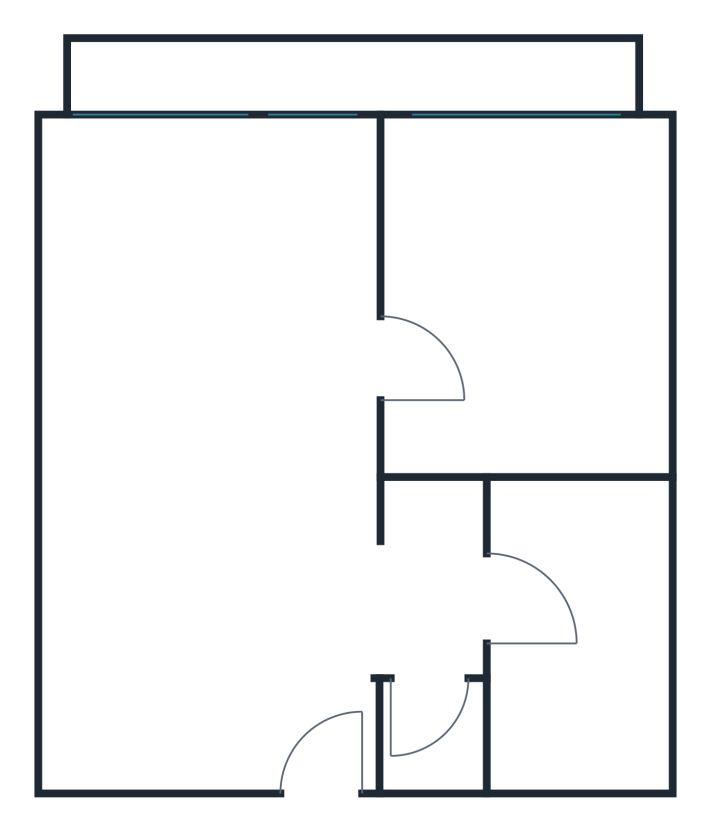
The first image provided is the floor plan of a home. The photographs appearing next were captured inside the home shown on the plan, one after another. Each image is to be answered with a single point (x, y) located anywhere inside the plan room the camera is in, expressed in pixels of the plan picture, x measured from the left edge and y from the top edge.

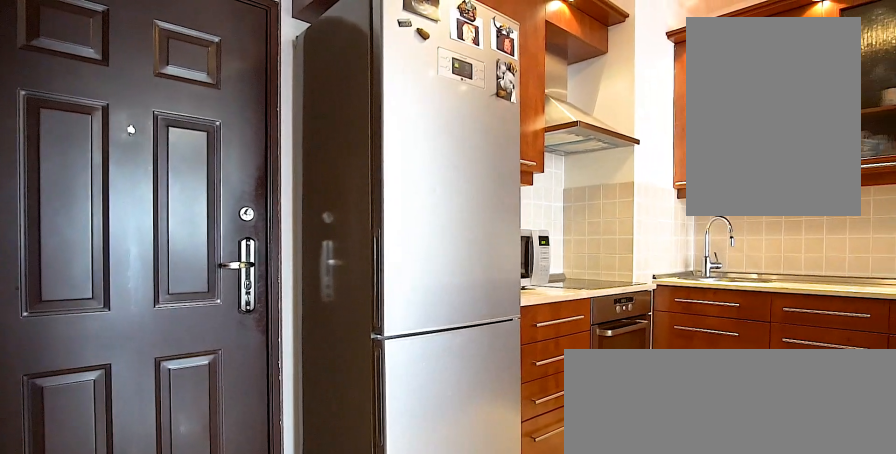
(326, 699)
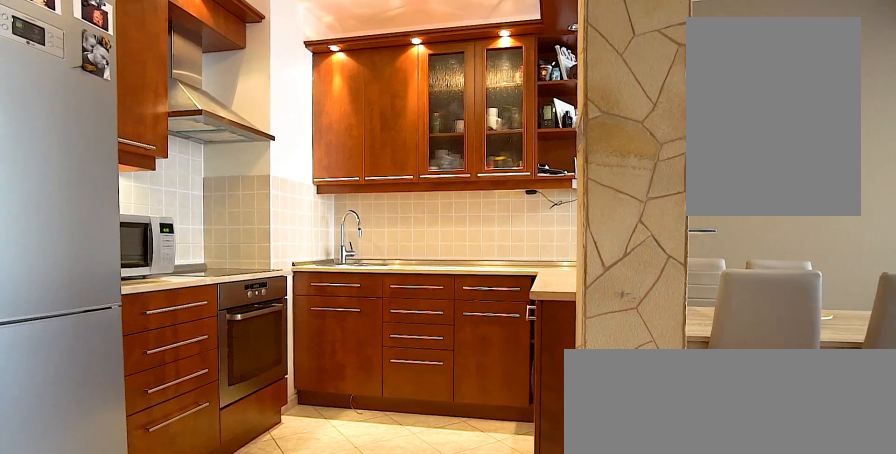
(326, 698)
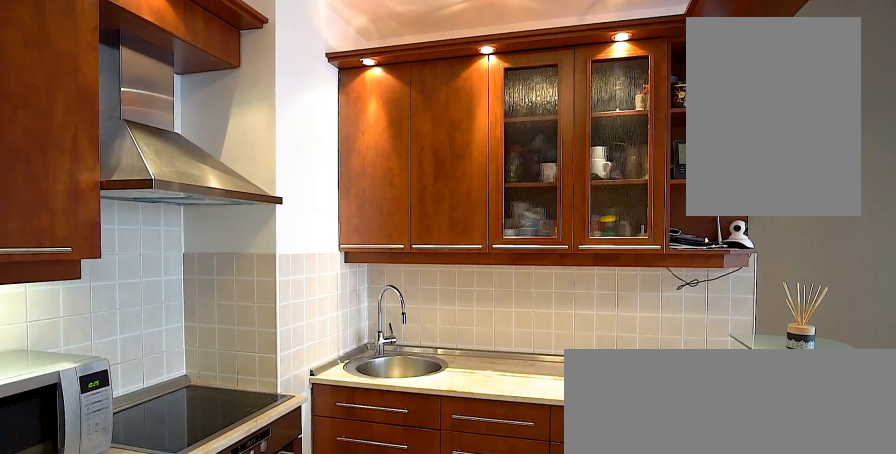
(199, 636)
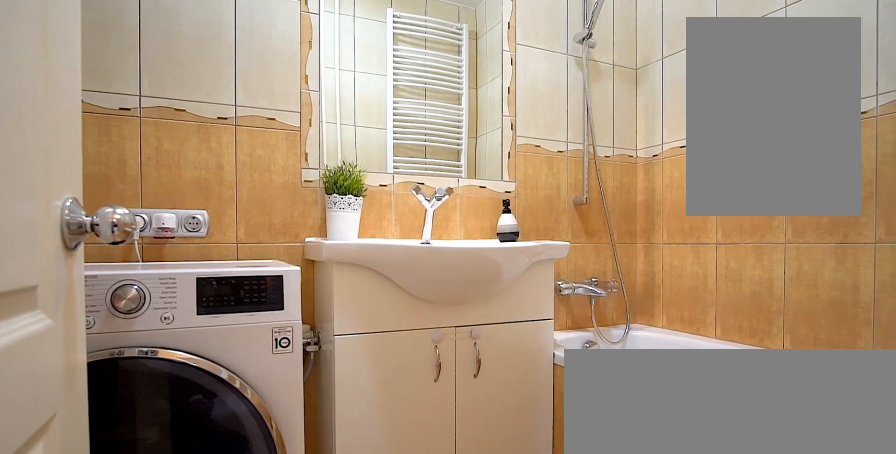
(562, 620)
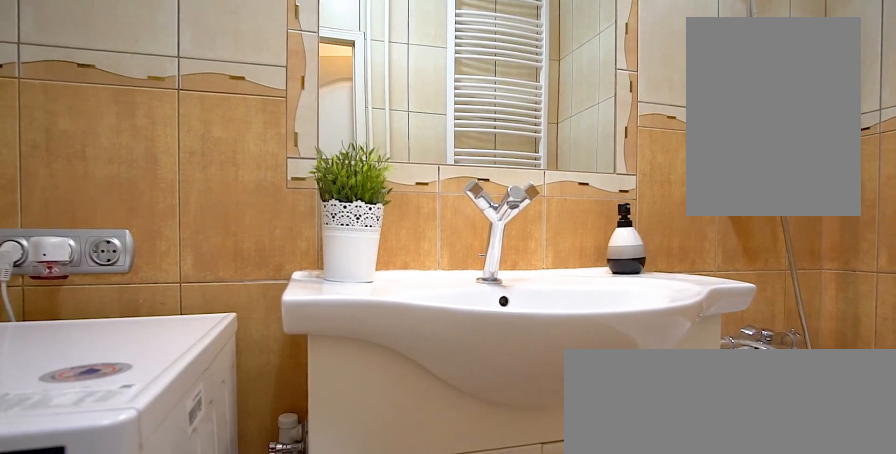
(562, 620)
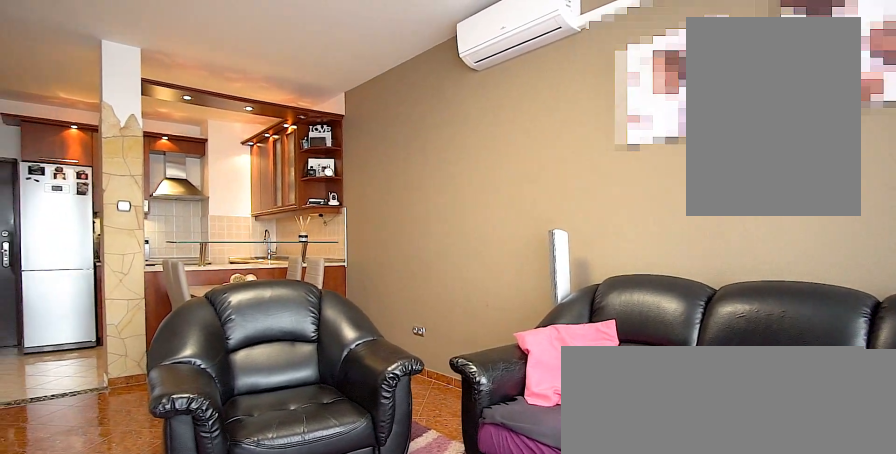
(223, 336)
